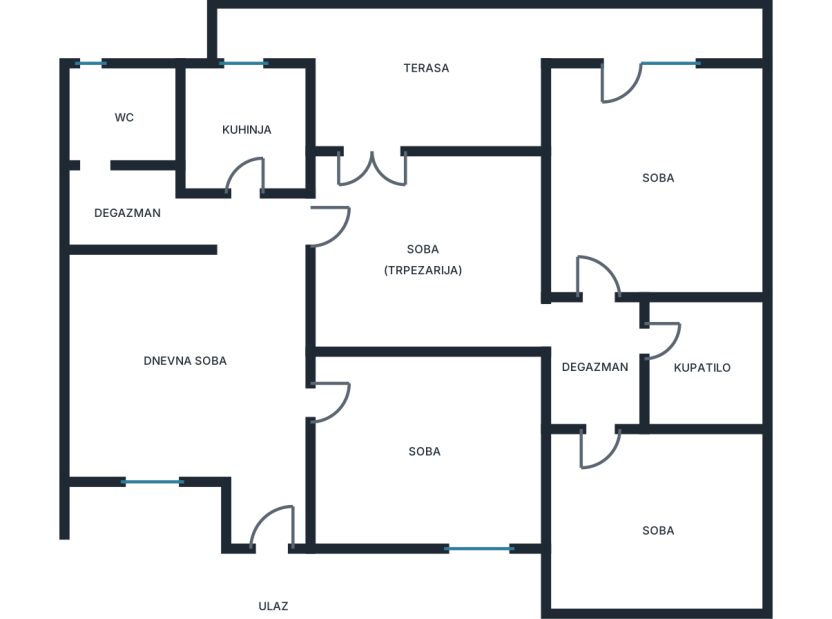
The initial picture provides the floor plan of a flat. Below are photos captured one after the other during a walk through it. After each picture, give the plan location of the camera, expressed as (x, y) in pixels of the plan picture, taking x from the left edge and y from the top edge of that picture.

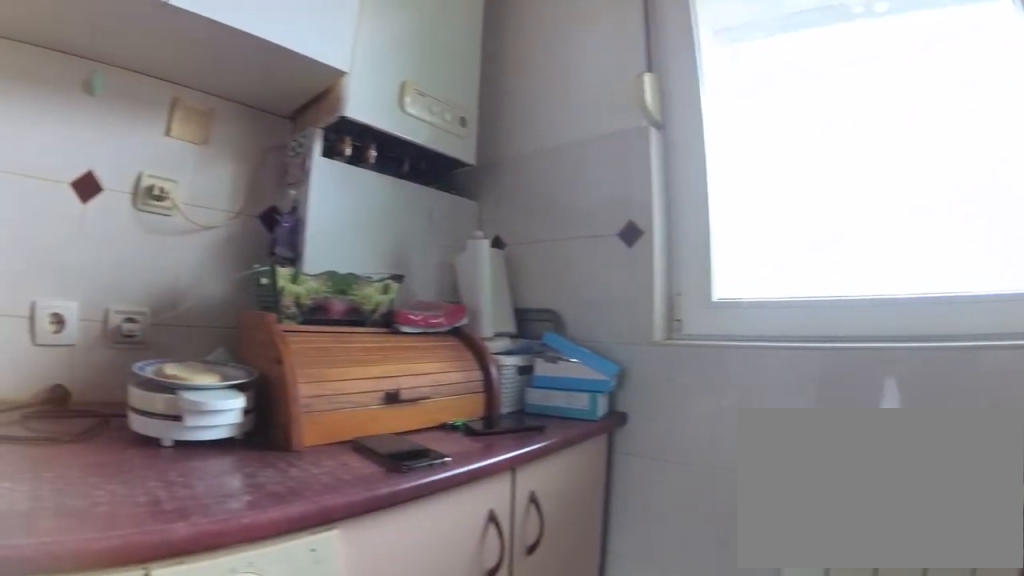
(253, 119)
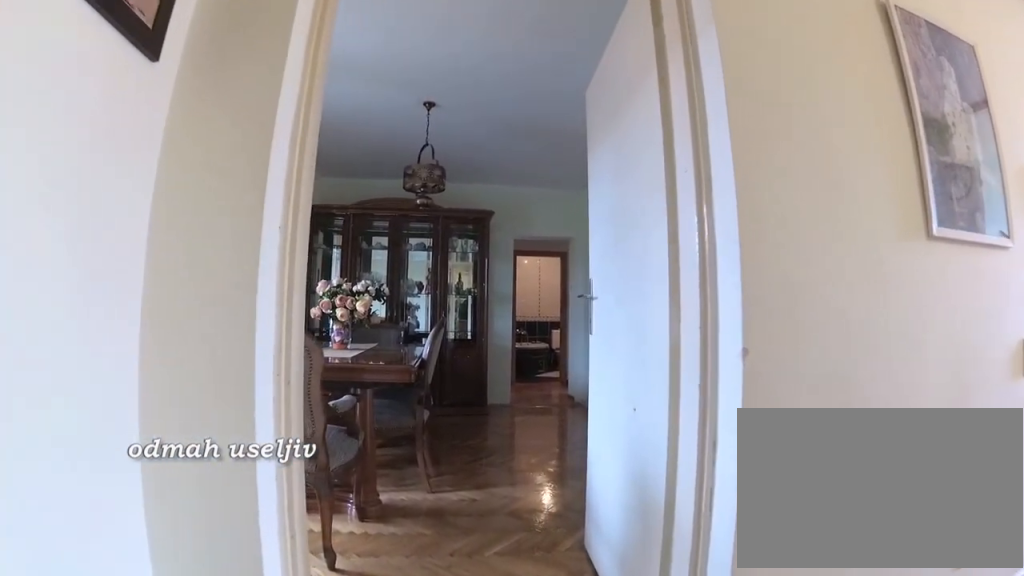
(225, 237)
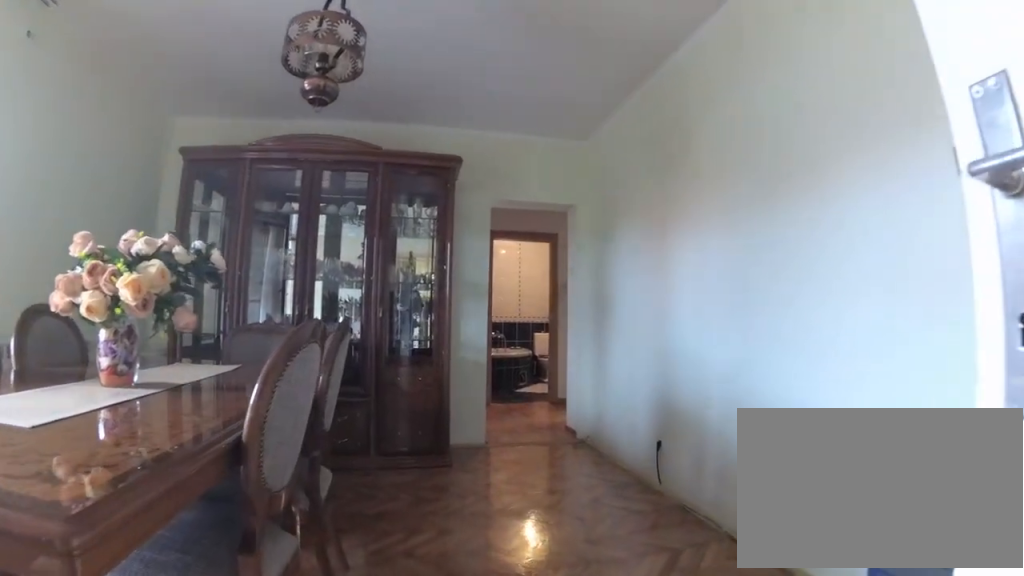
(312, 267)
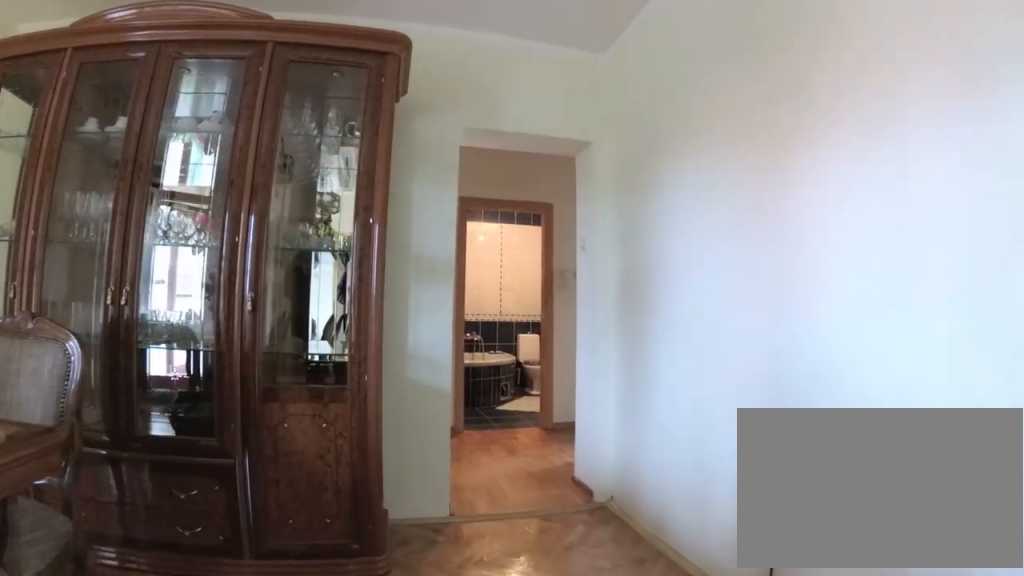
(376, 281)
